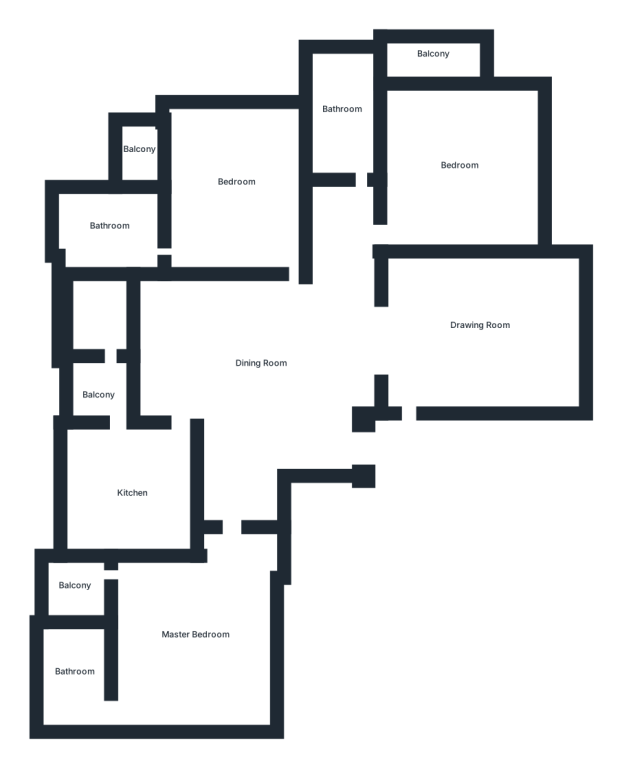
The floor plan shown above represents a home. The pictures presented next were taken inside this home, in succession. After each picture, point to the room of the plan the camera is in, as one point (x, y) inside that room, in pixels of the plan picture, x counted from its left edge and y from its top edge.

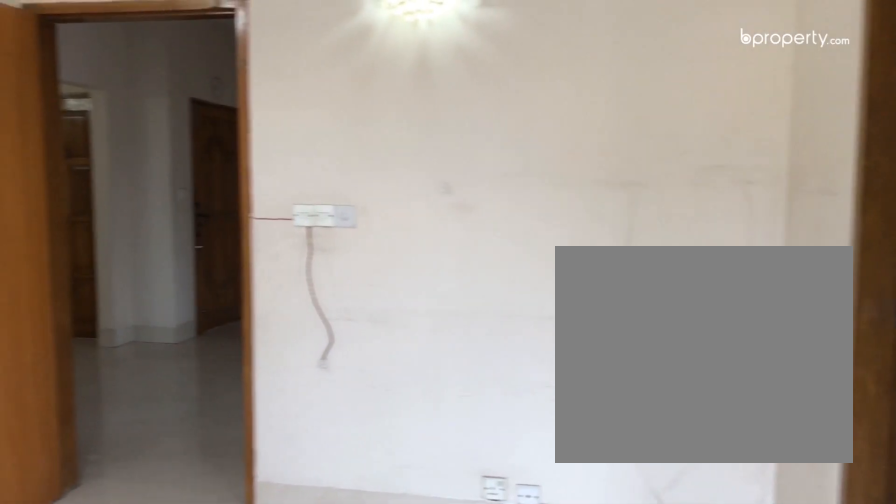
(239, 194)
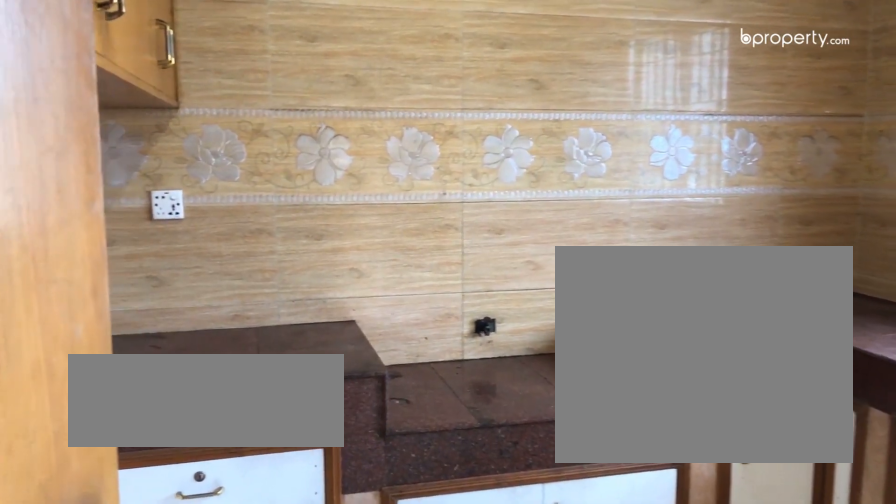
(128, 496)
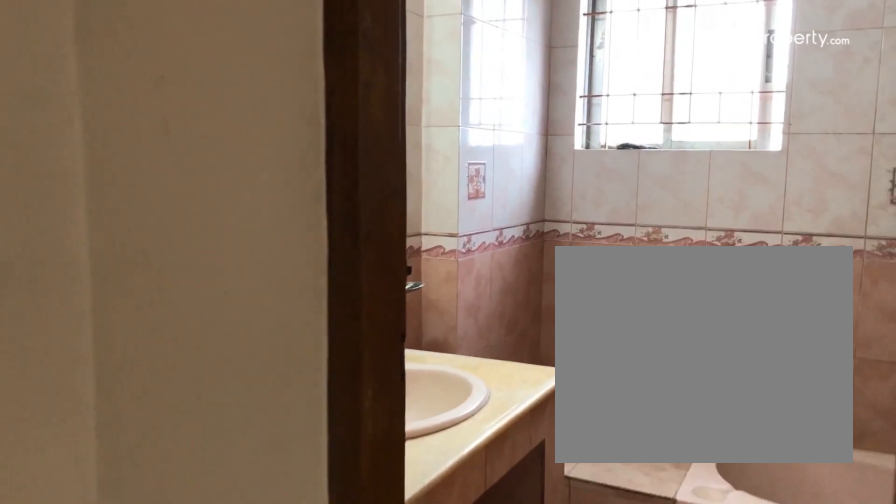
(77, 682)
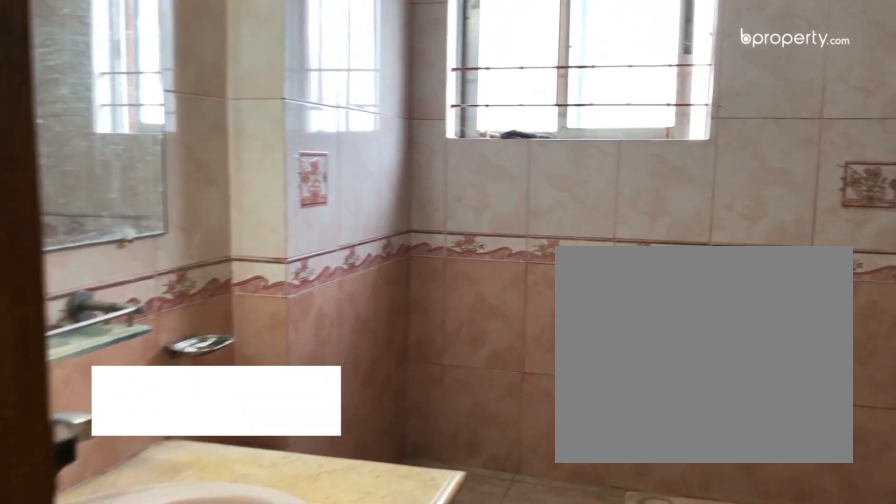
(77, 682)
